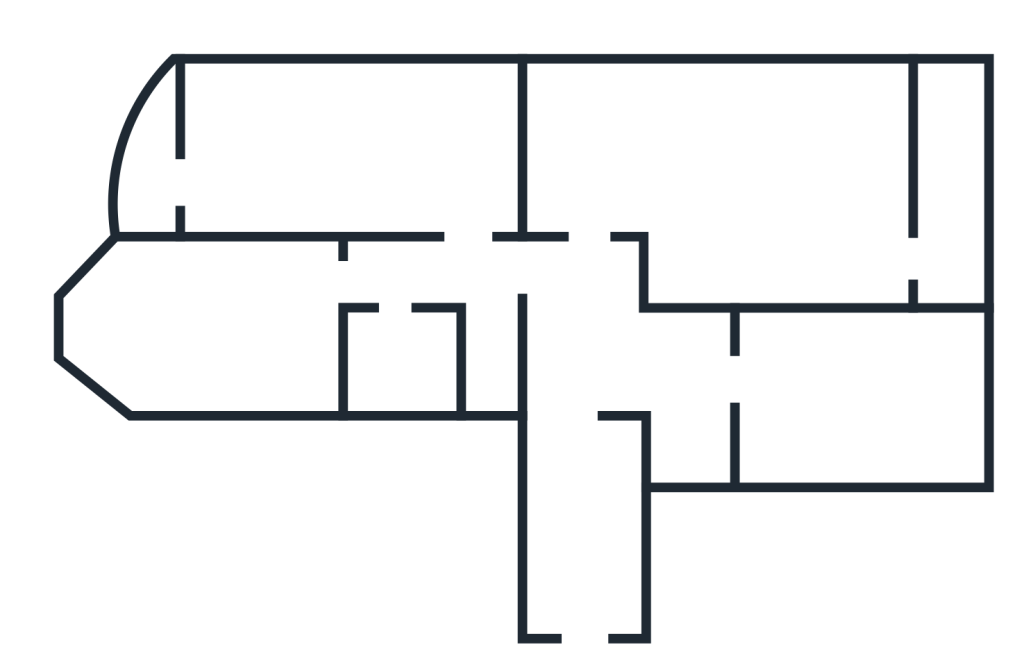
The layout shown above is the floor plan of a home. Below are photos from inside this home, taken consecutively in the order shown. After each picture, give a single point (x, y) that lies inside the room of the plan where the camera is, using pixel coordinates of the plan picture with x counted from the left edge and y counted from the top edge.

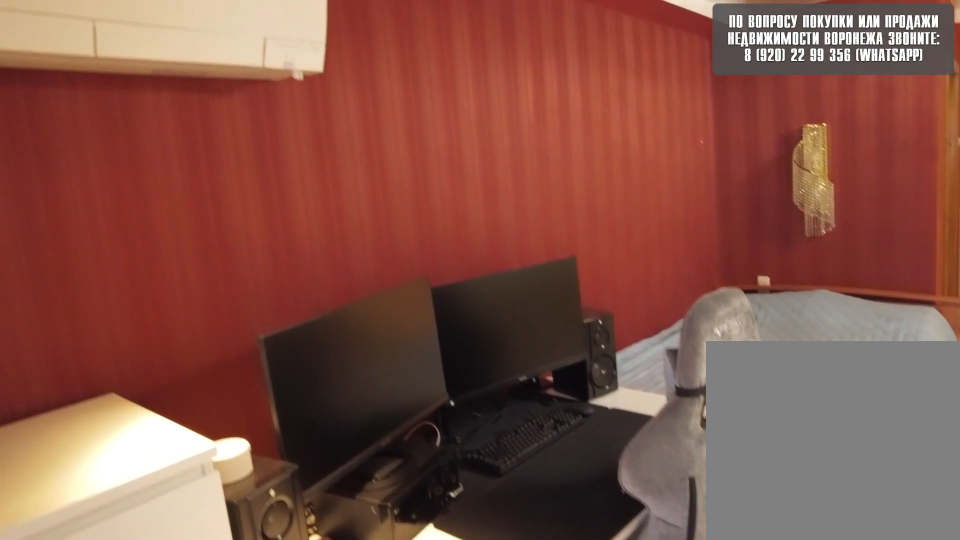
(666, 166)
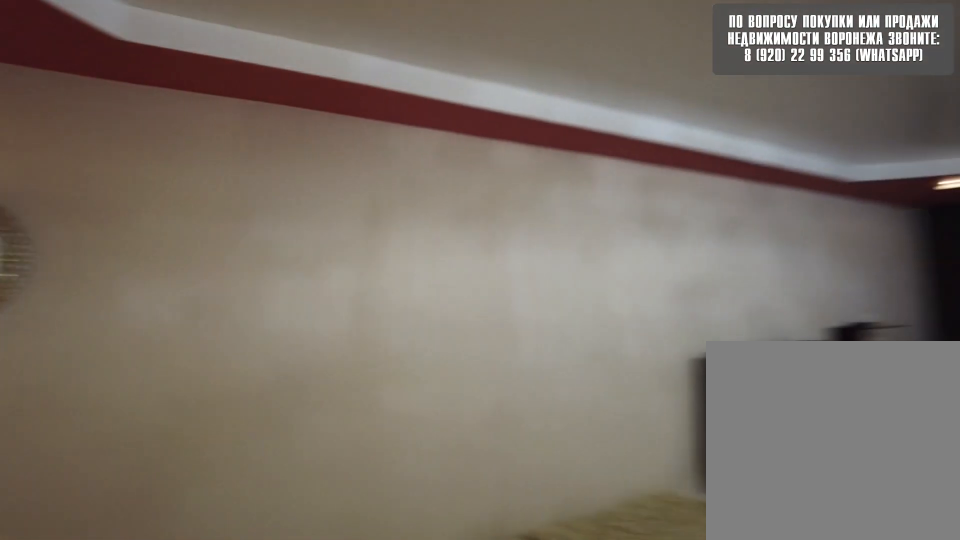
(586, 195)
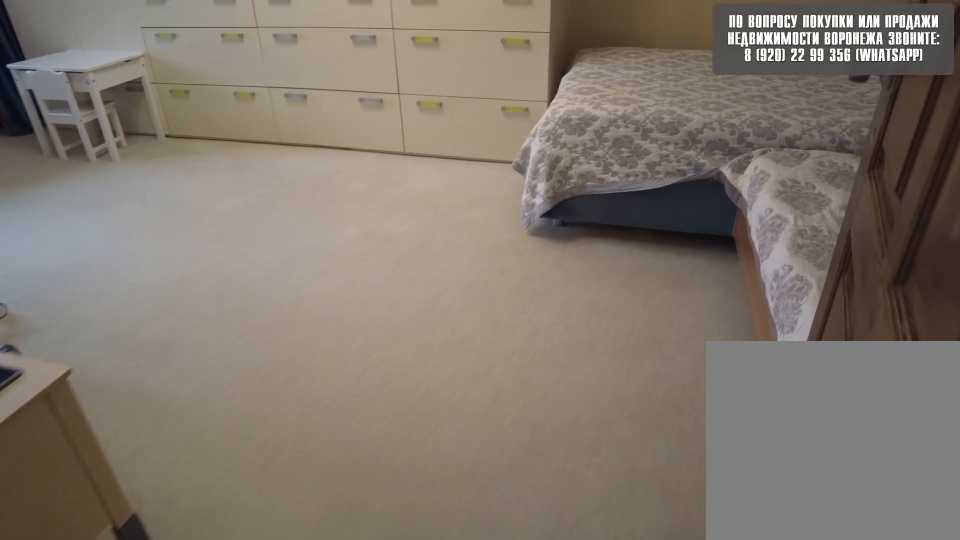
(465, 270)
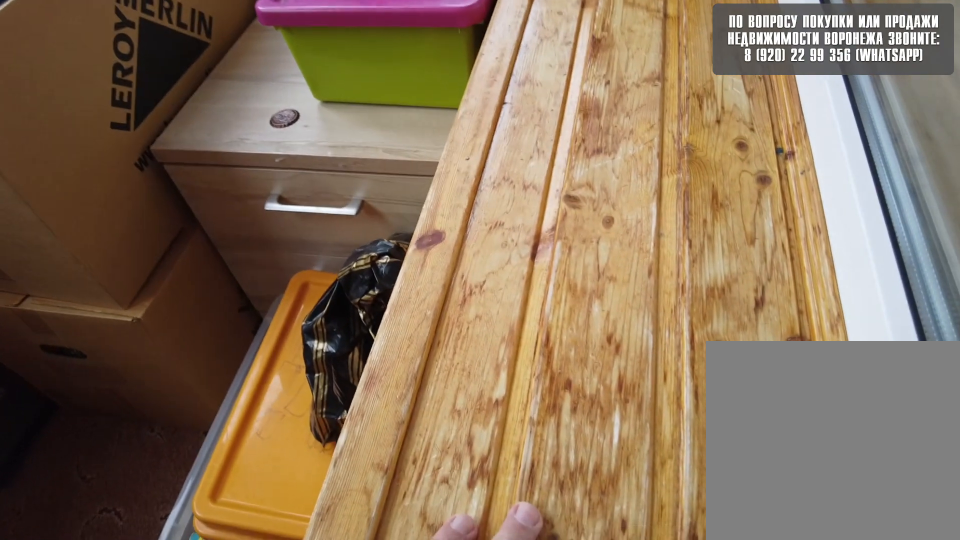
(159, 170)
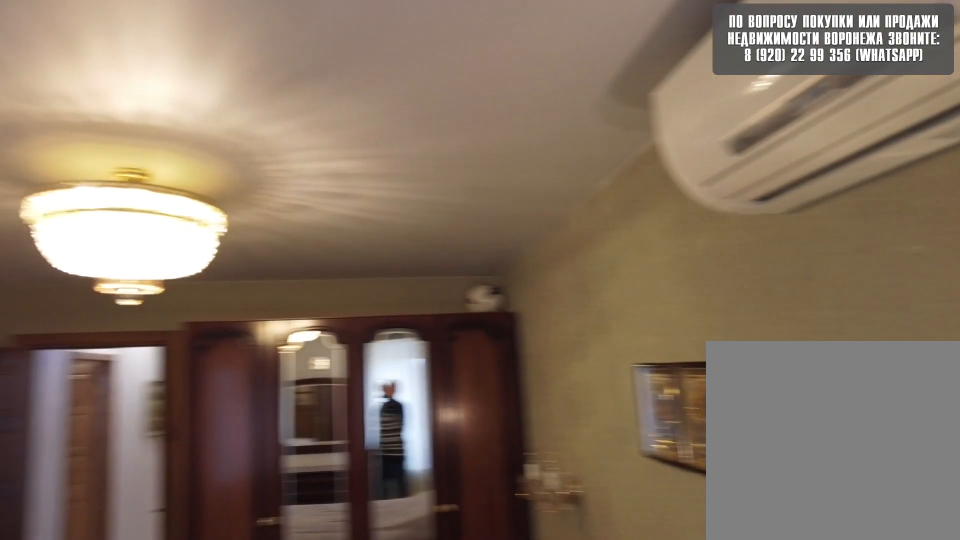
(237, 318)
